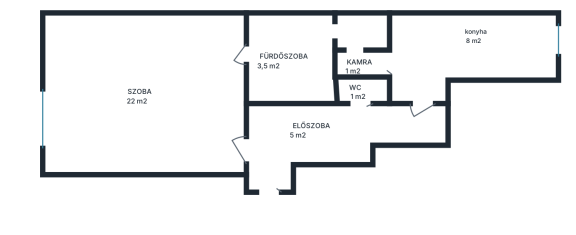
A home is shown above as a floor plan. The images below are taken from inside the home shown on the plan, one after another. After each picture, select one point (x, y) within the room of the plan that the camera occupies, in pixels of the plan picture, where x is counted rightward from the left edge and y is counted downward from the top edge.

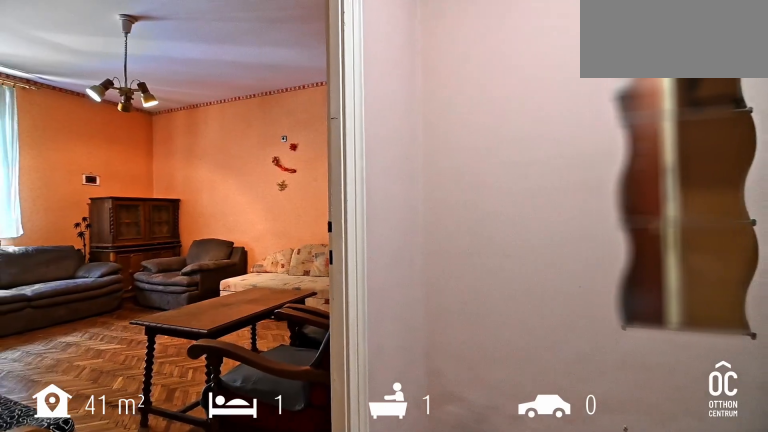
(269, 172)
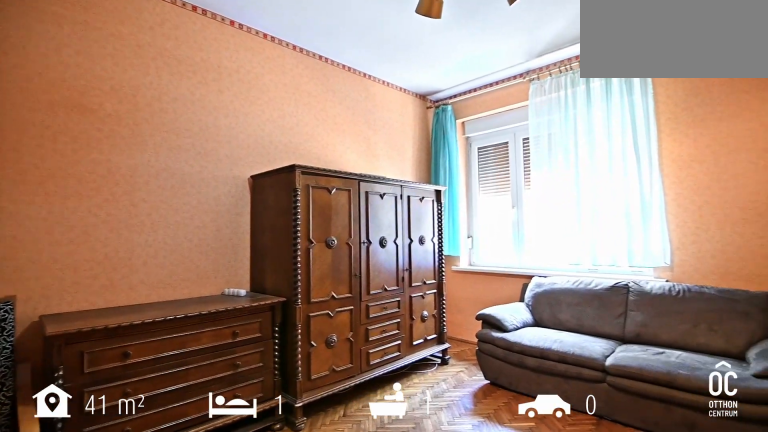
(152, 95)
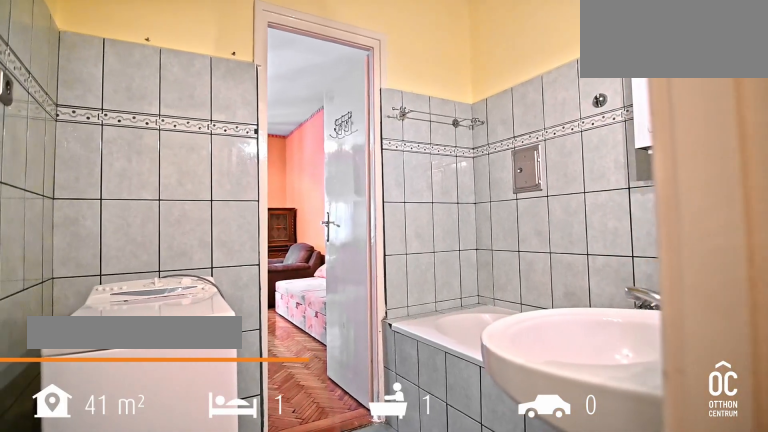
(289, 62)
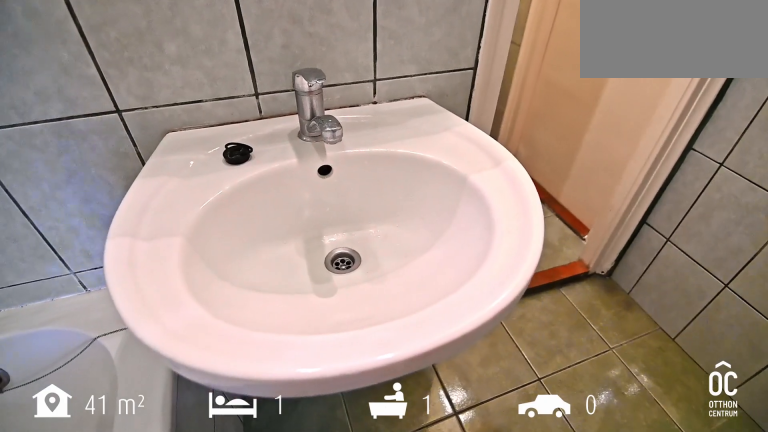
(289, 62)
